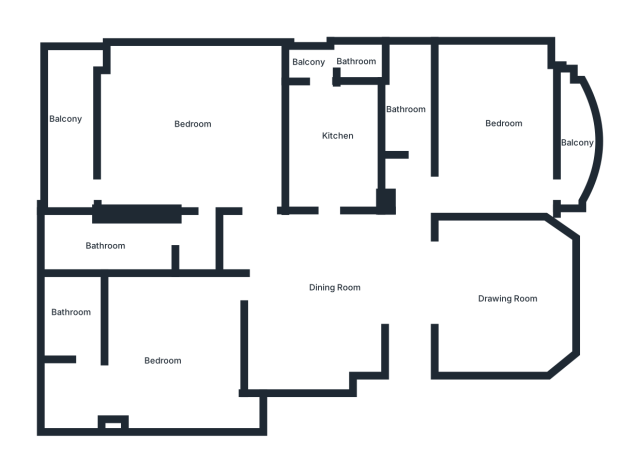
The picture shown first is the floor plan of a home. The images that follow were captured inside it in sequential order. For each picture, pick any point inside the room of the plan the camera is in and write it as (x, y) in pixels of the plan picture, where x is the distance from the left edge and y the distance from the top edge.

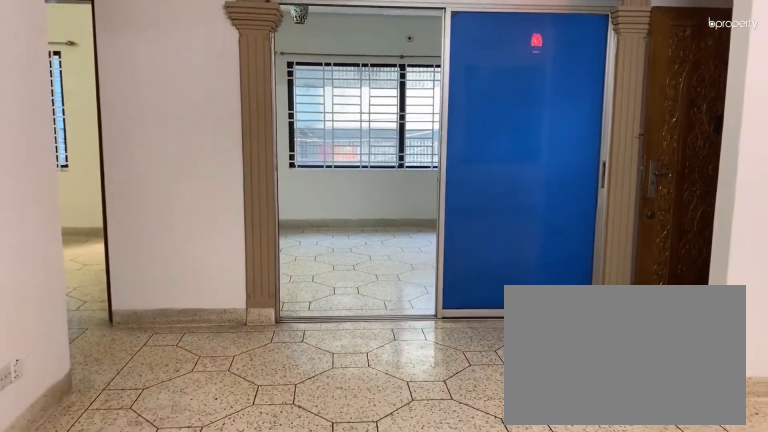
(317, 292)
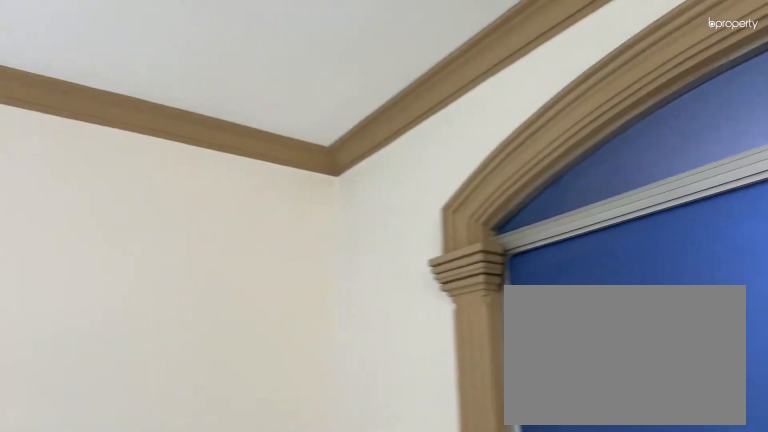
(510, 296)
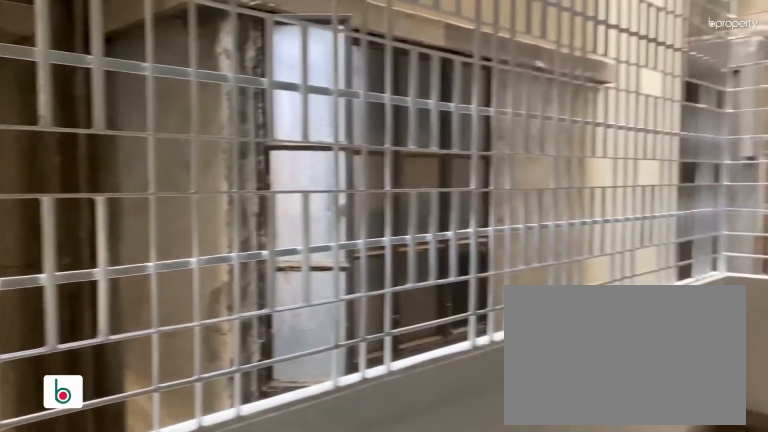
(68, 115)
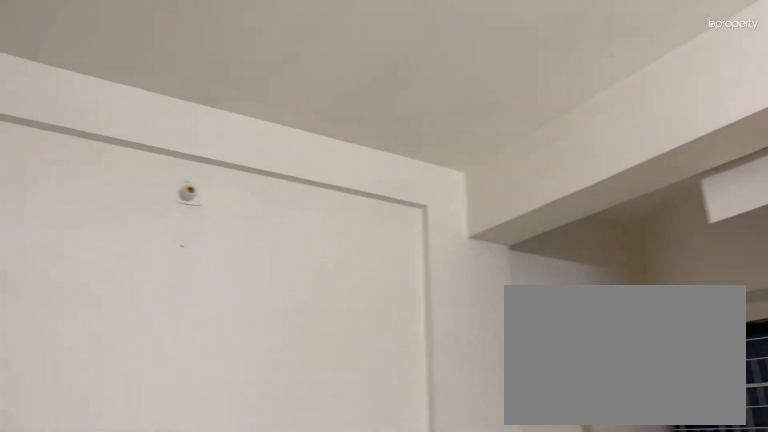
(173, 363)
